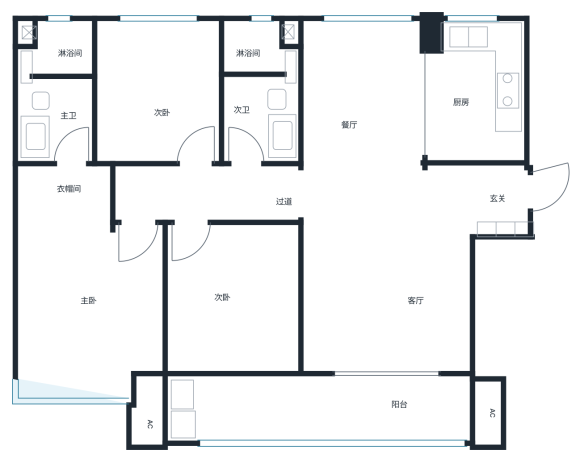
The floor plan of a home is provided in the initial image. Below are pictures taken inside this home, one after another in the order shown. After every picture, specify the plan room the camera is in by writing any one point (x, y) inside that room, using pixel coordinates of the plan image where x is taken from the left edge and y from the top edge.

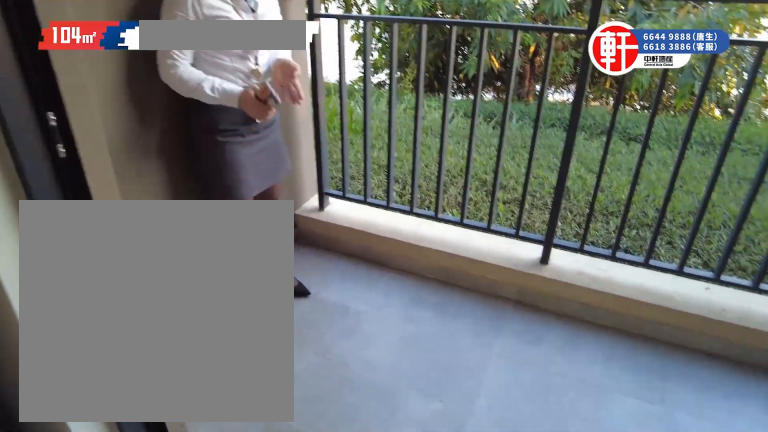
(333, 409)
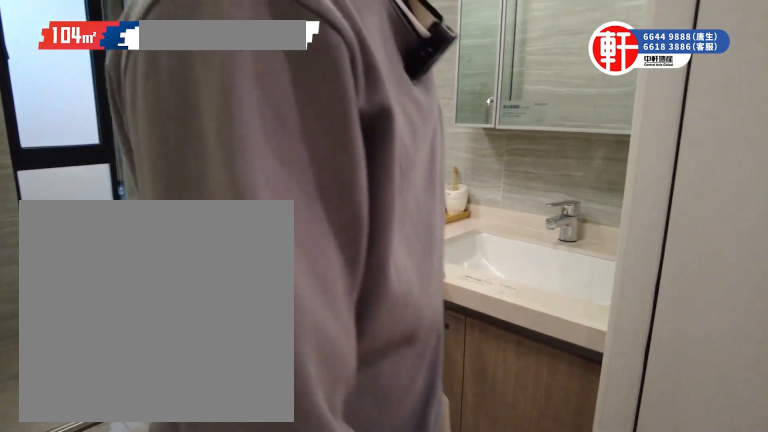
(265, 119)
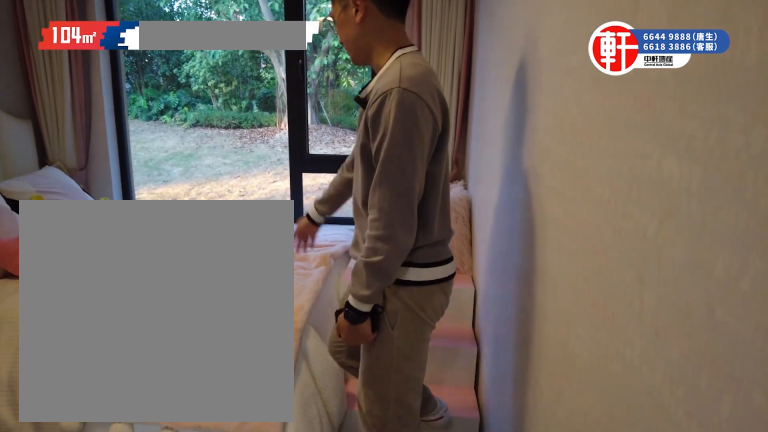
(172, 120)
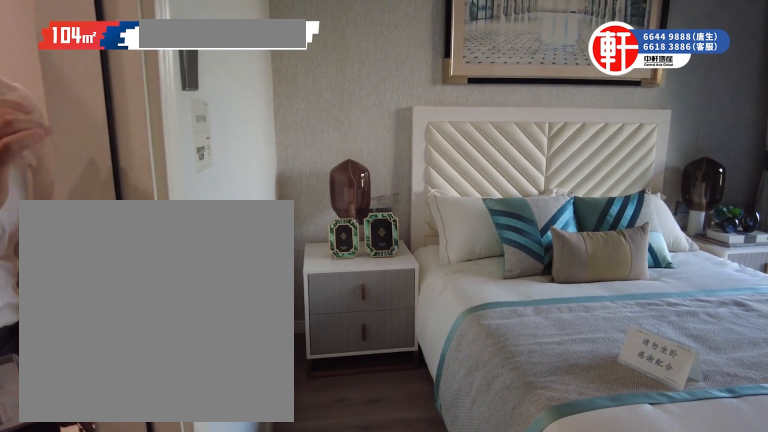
(234, 324)
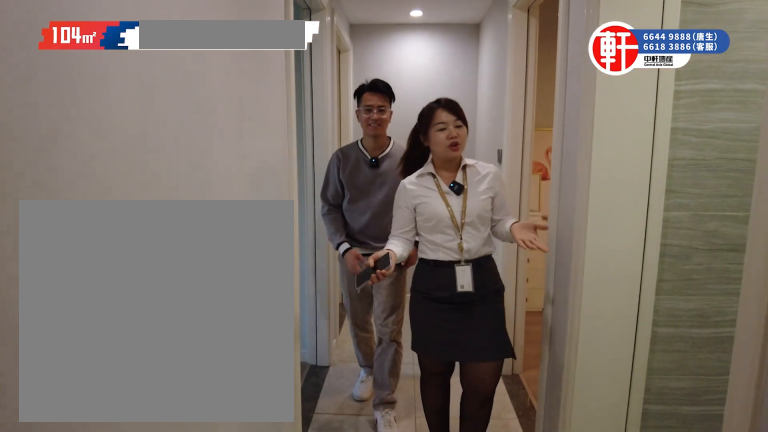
(212, 194)
